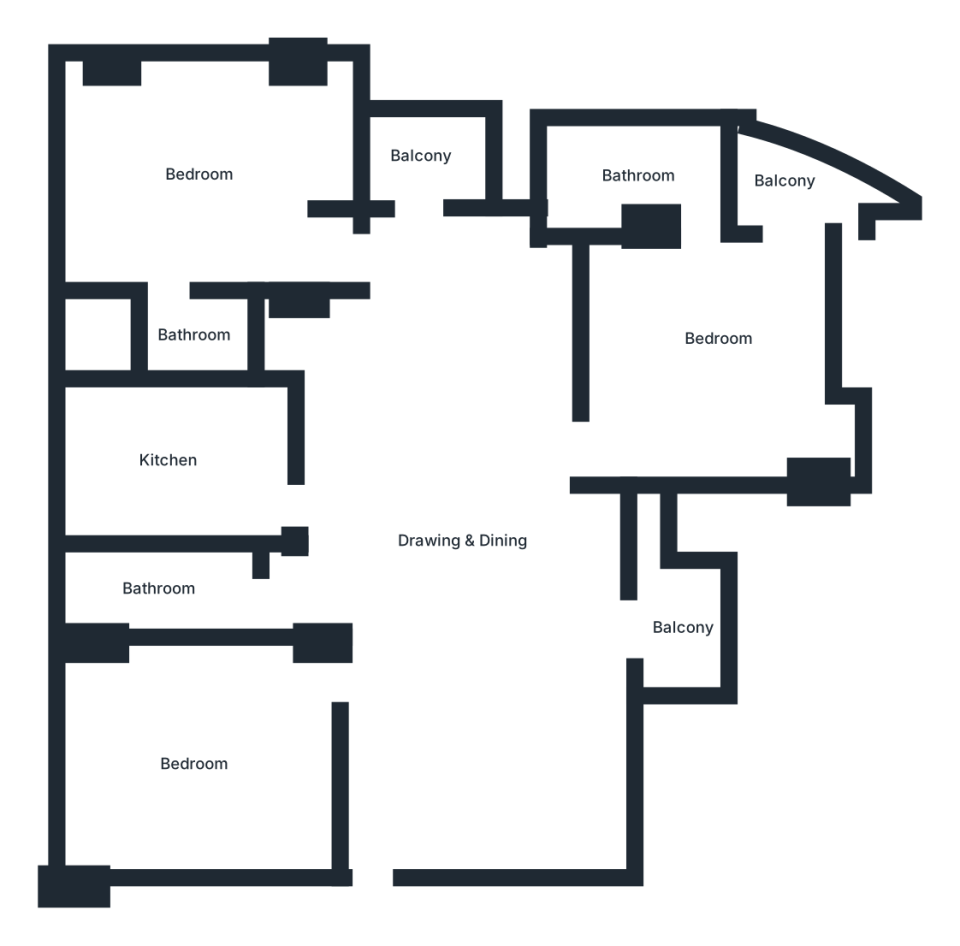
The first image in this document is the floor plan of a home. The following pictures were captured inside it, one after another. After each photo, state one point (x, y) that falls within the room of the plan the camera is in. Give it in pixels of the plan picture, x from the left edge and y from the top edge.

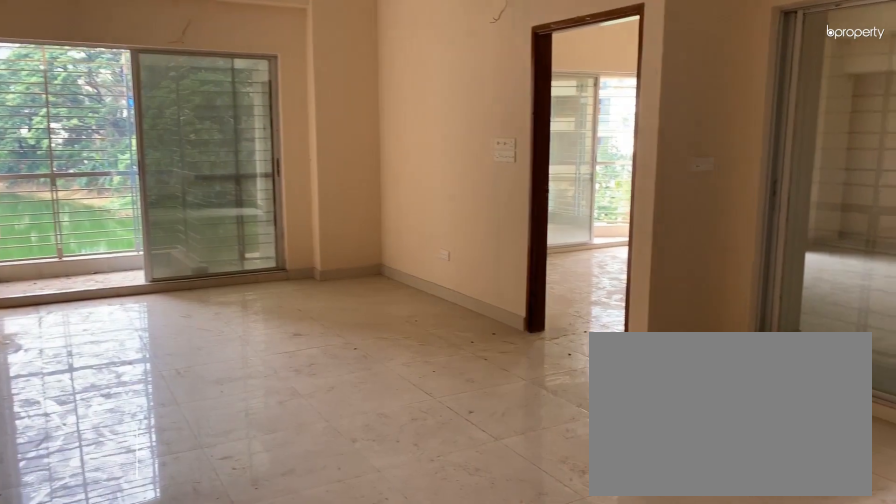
(469, 483)
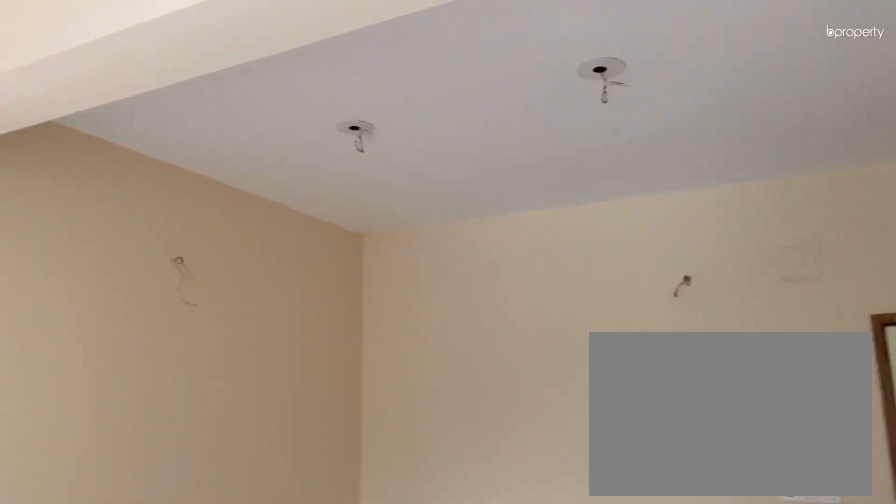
(496, 676)
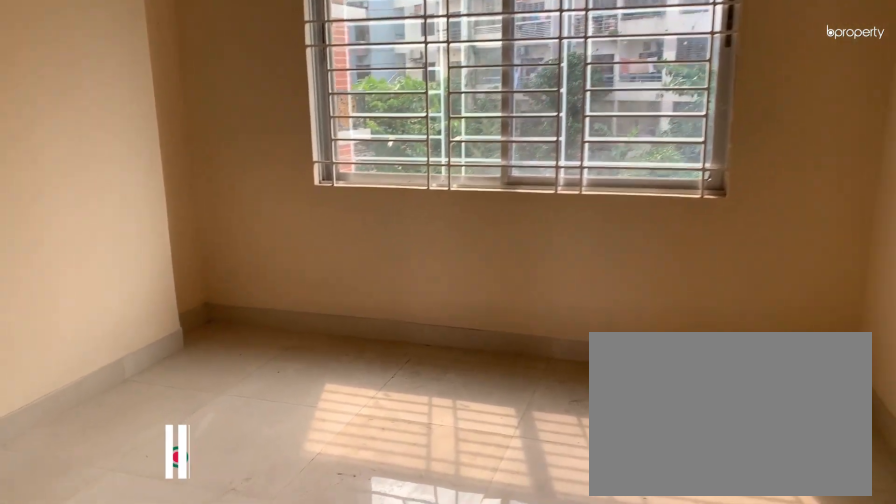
(194, 777)
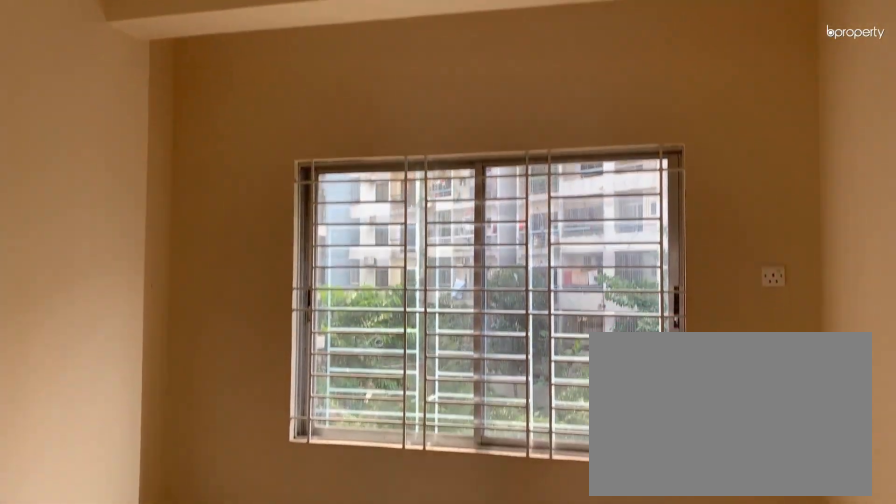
(194, 777)
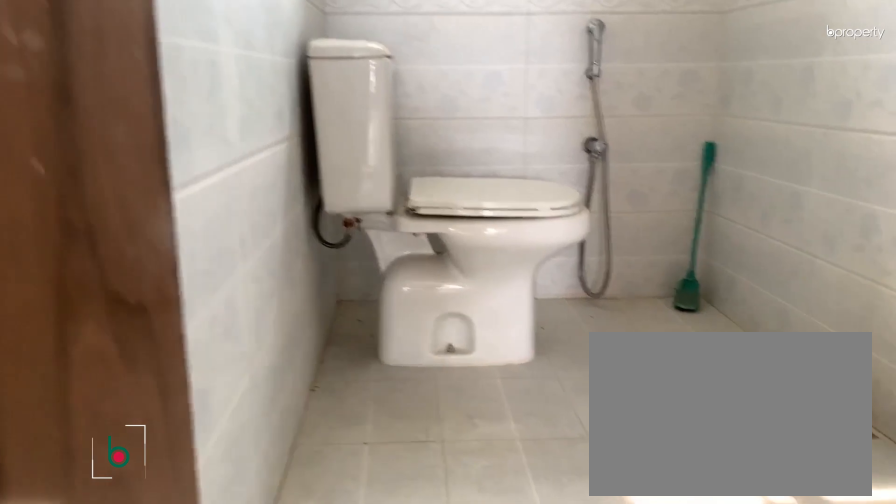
(160, 598)
